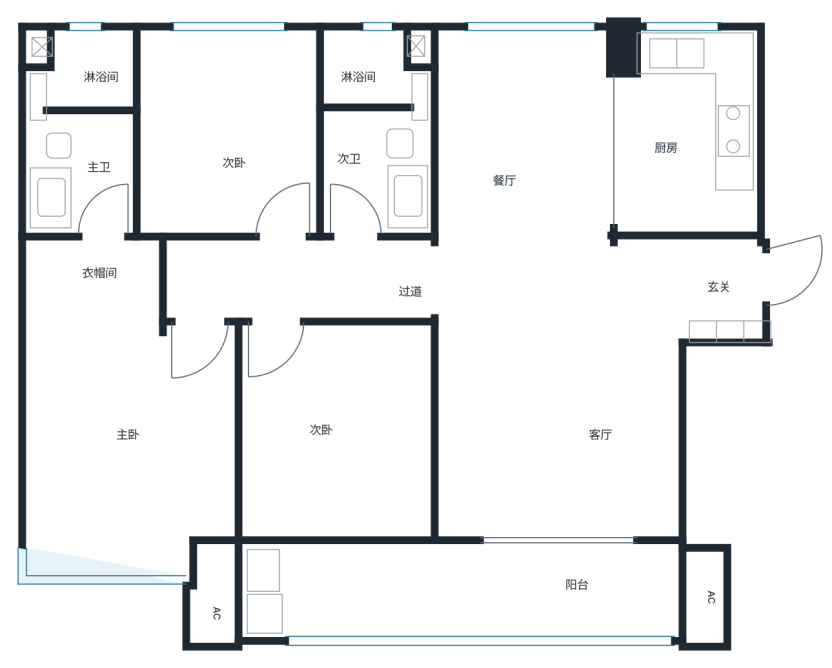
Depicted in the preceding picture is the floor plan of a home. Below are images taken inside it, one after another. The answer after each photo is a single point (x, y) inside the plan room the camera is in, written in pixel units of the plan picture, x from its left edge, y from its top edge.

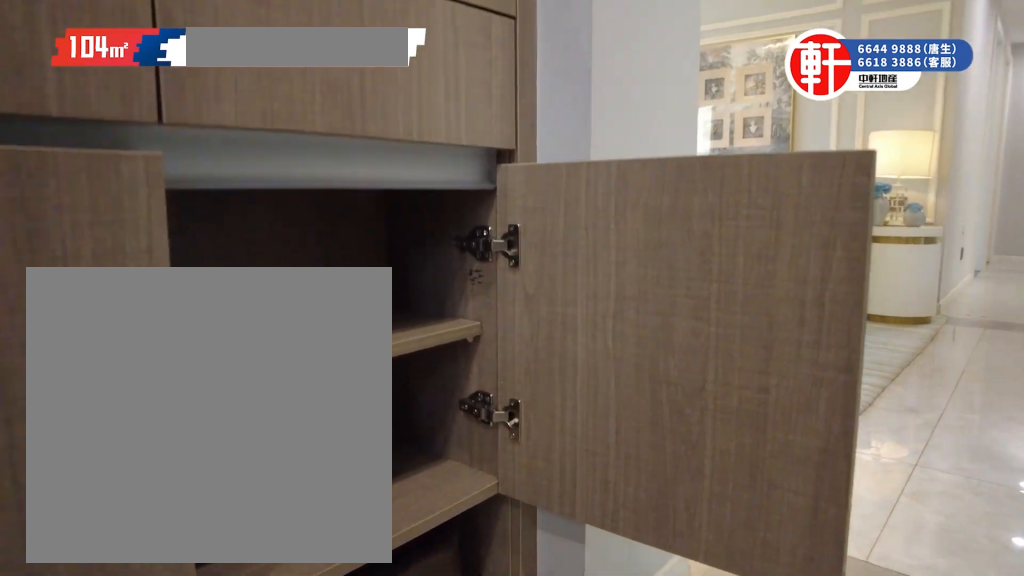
(720, 292)
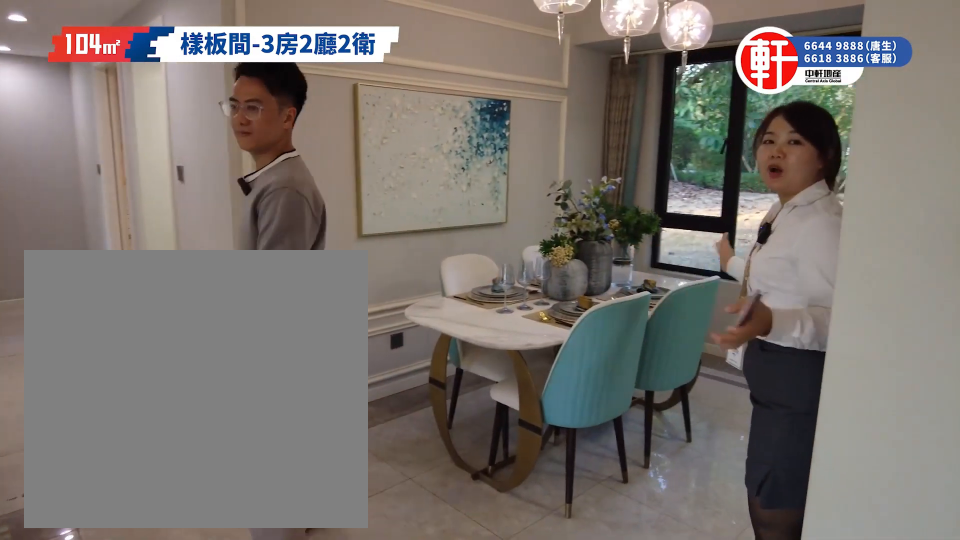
(522, 307)
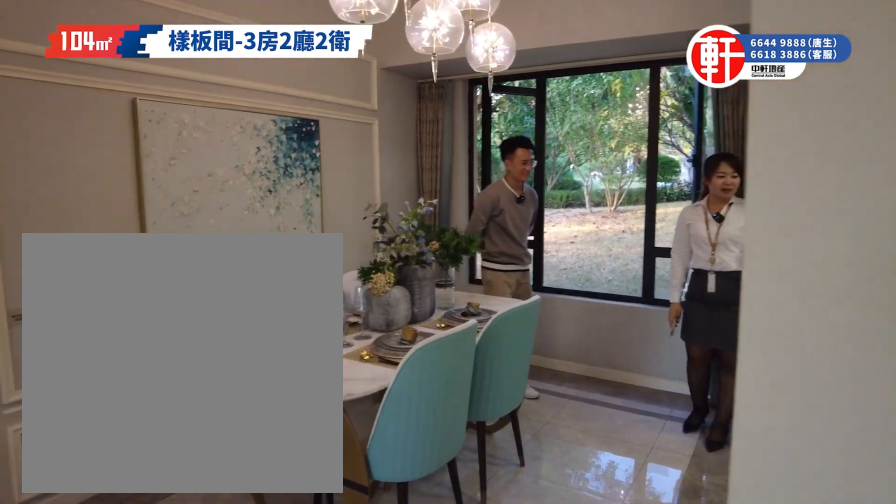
(522, 307)
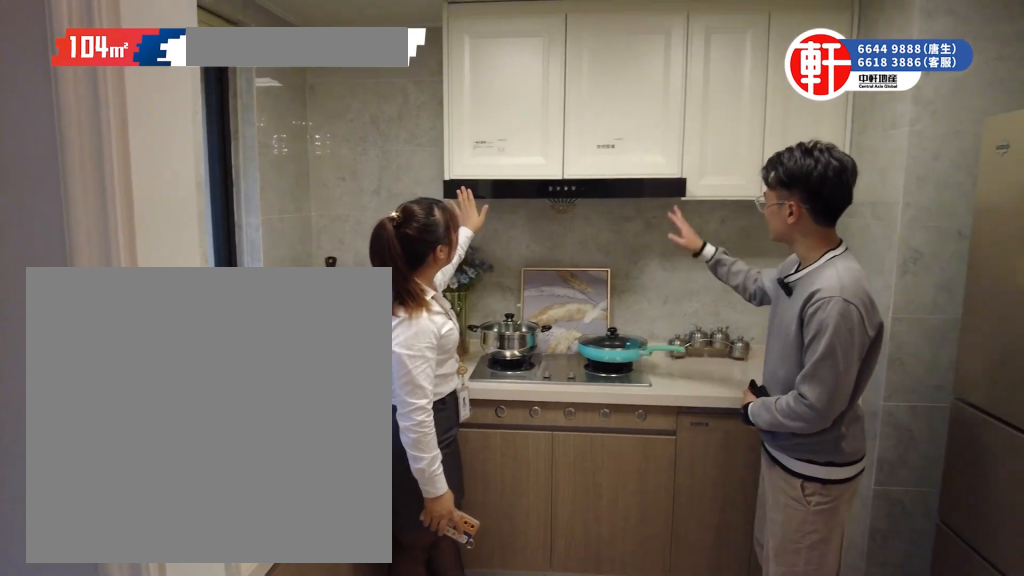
(693, 158)
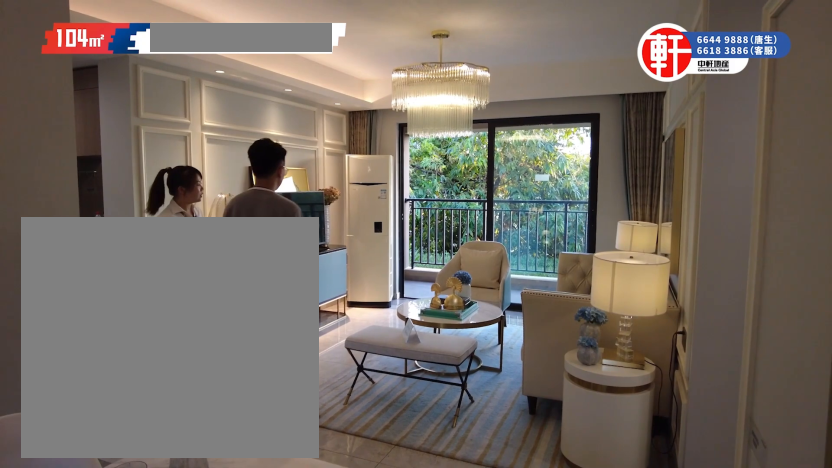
(532, 314)
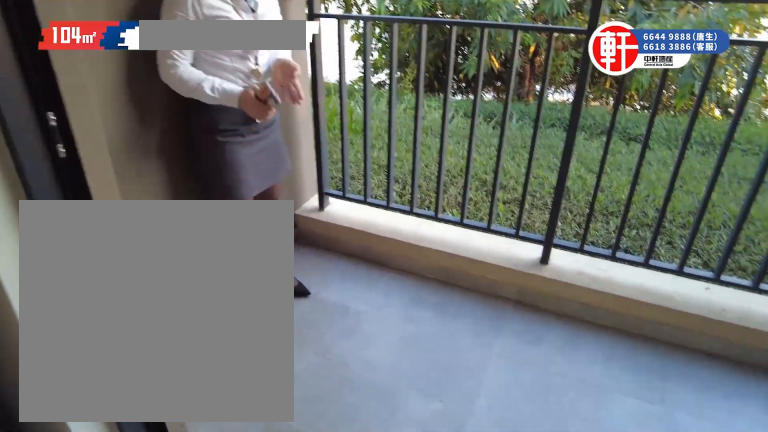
(482, 592)
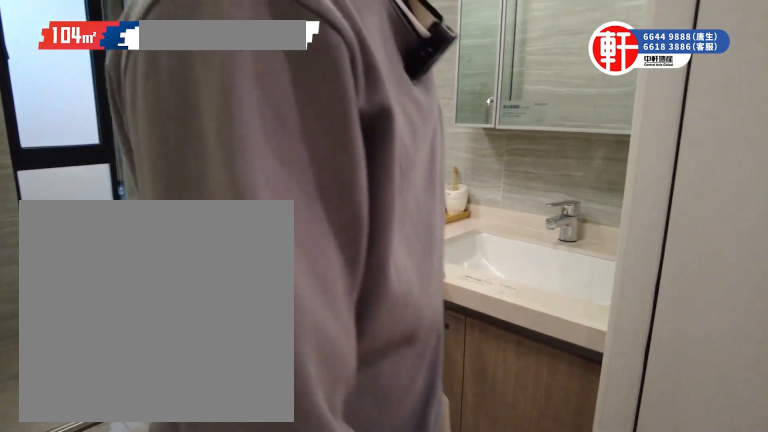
(382, 172)
